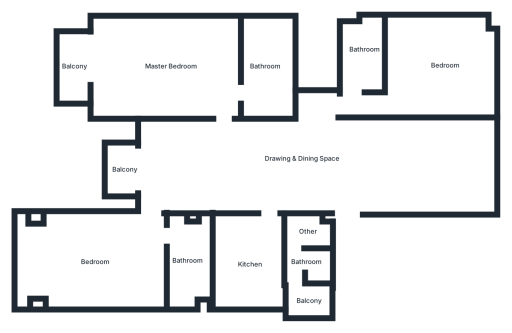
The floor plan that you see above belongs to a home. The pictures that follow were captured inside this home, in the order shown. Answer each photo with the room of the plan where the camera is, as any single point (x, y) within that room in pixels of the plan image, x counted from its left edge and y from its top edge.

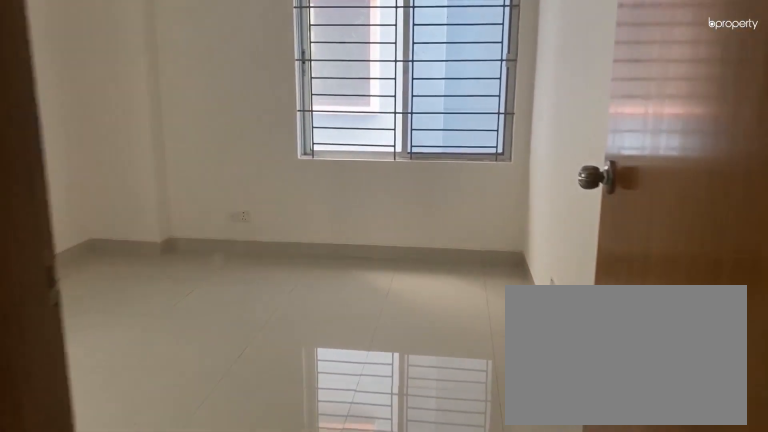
(369, 104)
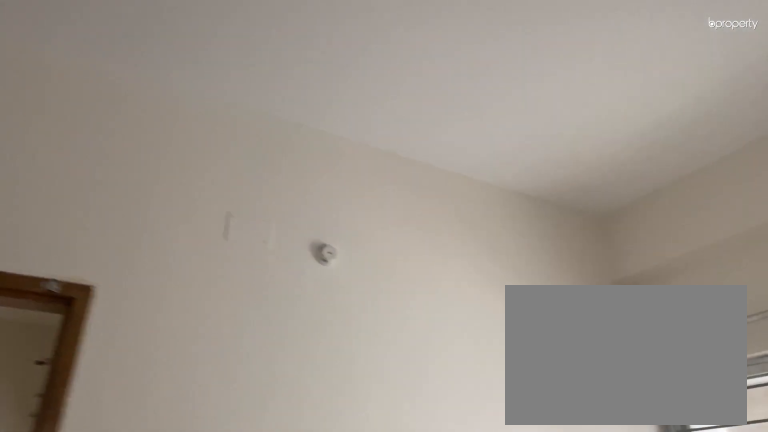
(425, 66)
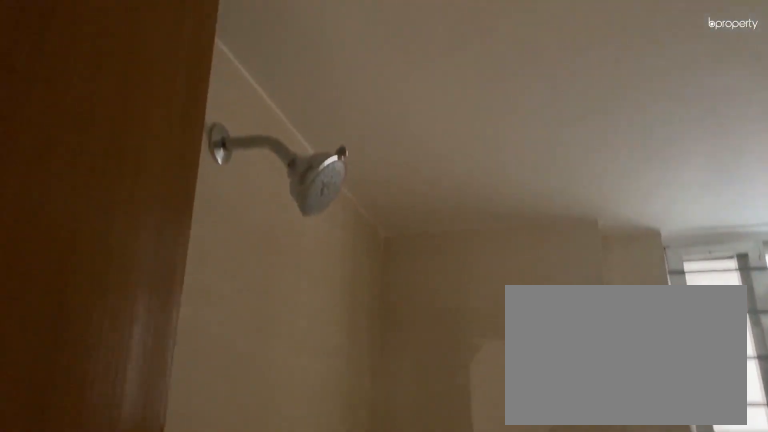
(362, 60)
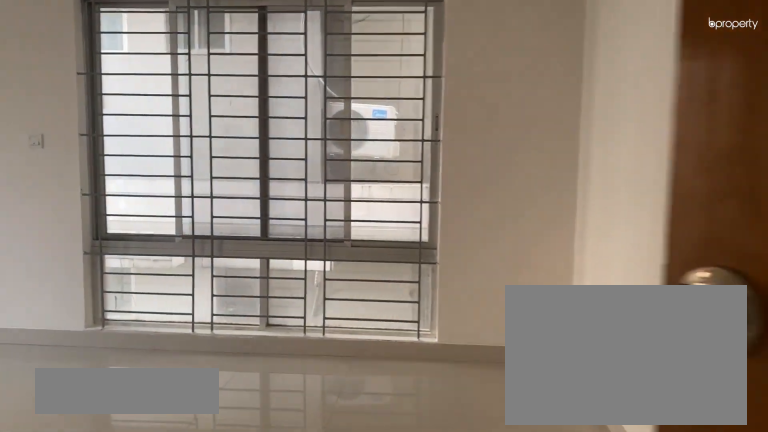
(178, 65)
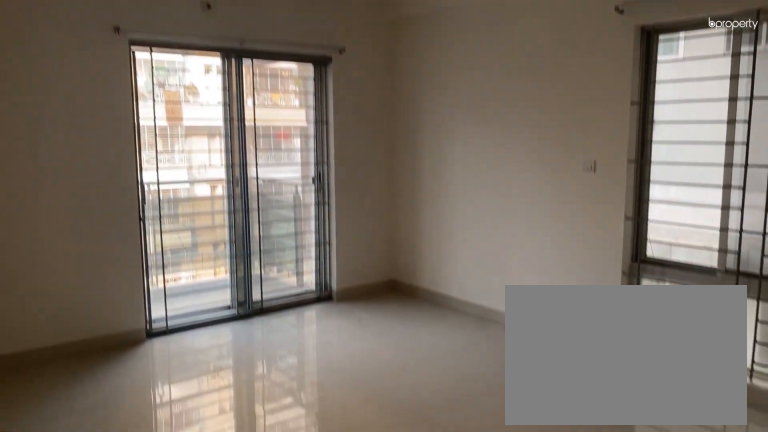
(178, 65)
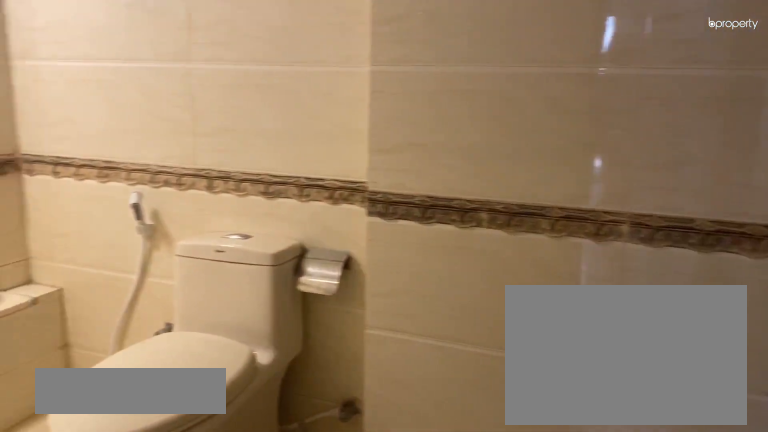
(261, 66)
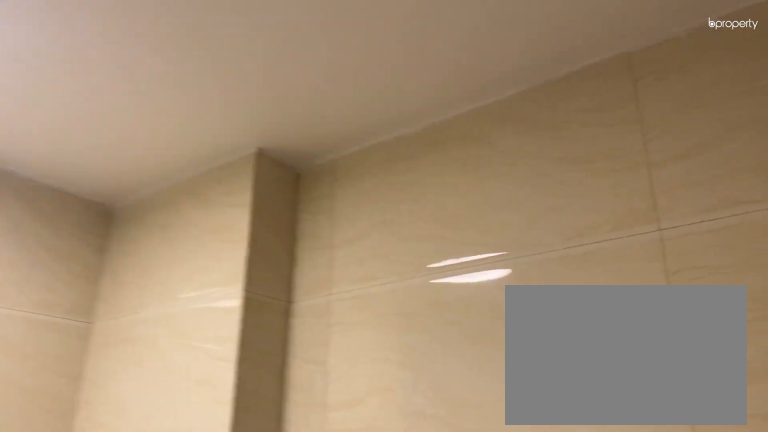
(261, 66)
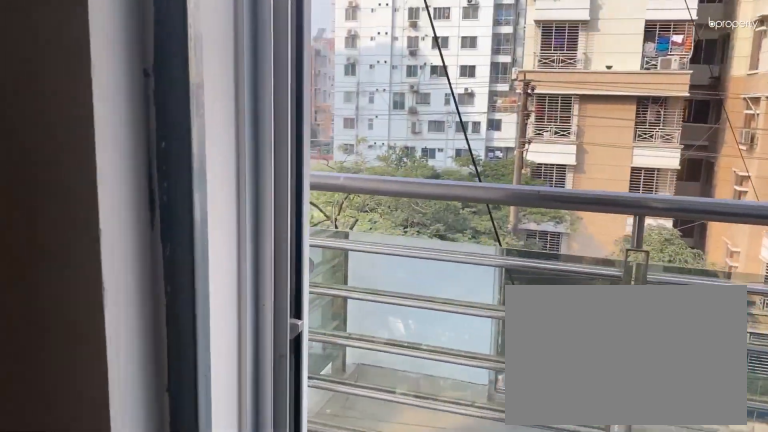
(101, 65)
